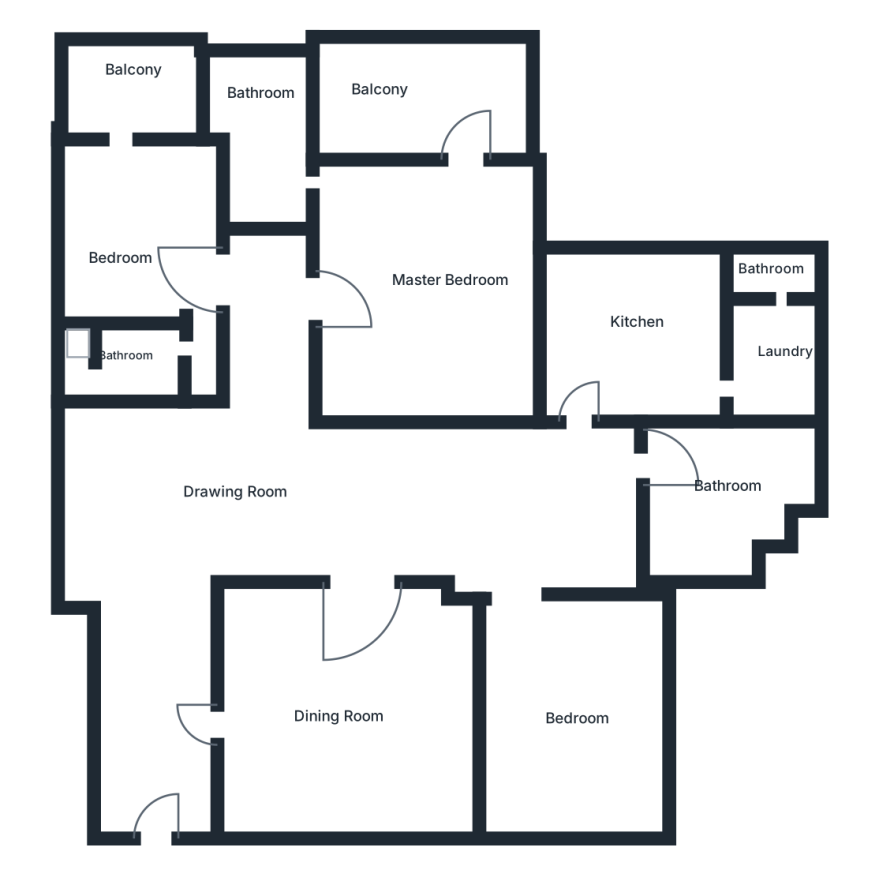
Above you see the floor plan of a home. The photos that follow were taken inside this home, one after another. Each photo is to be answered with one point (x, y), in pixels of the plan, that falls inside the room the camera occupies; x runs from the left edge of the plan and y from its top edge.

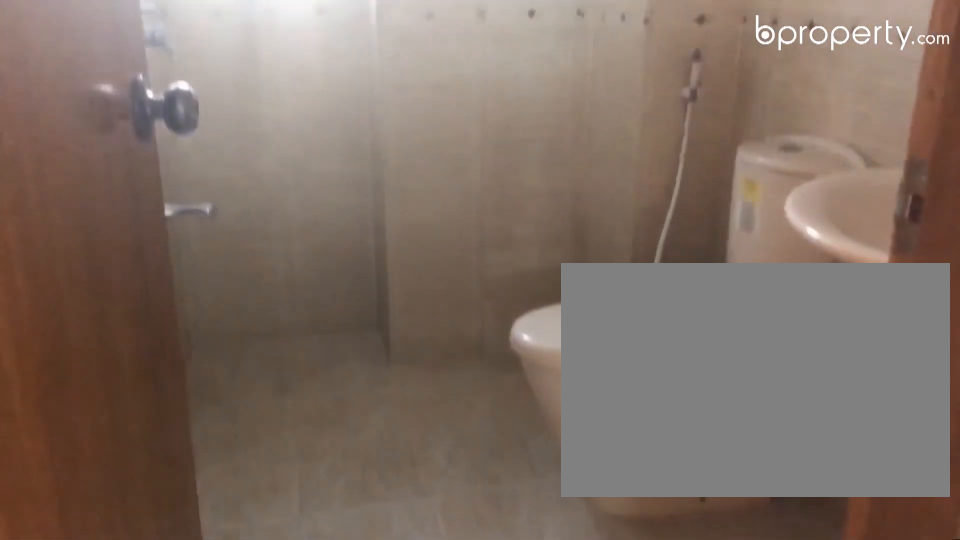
(734, 479)
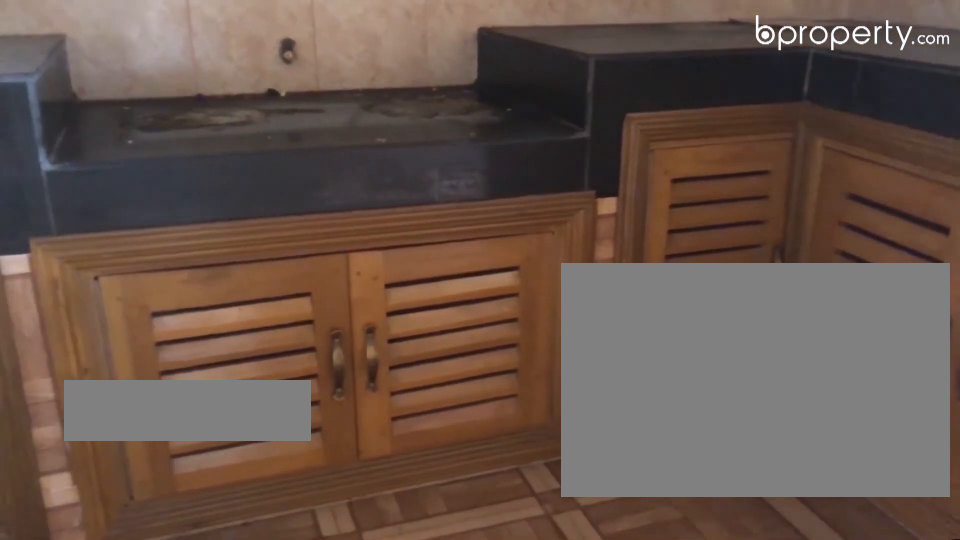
(627, 341)
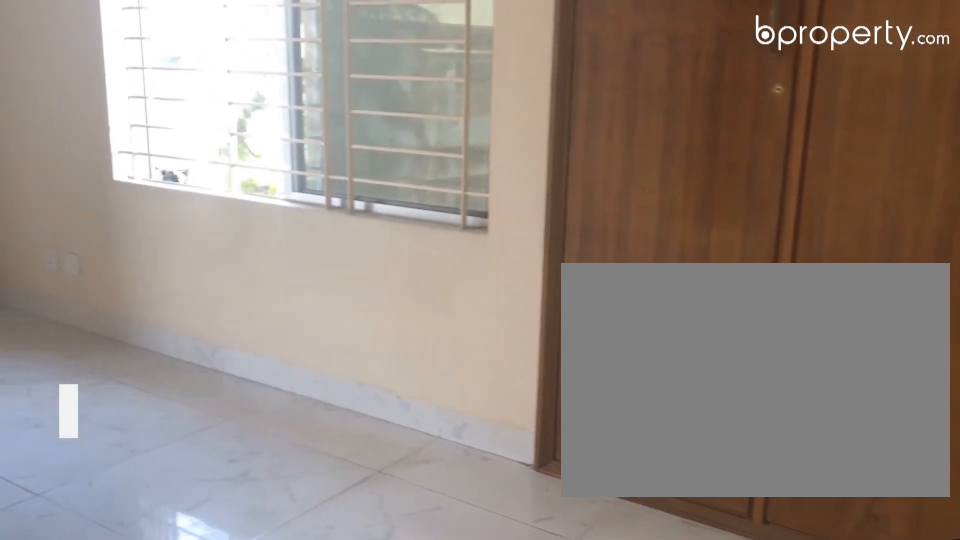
(427, 285)
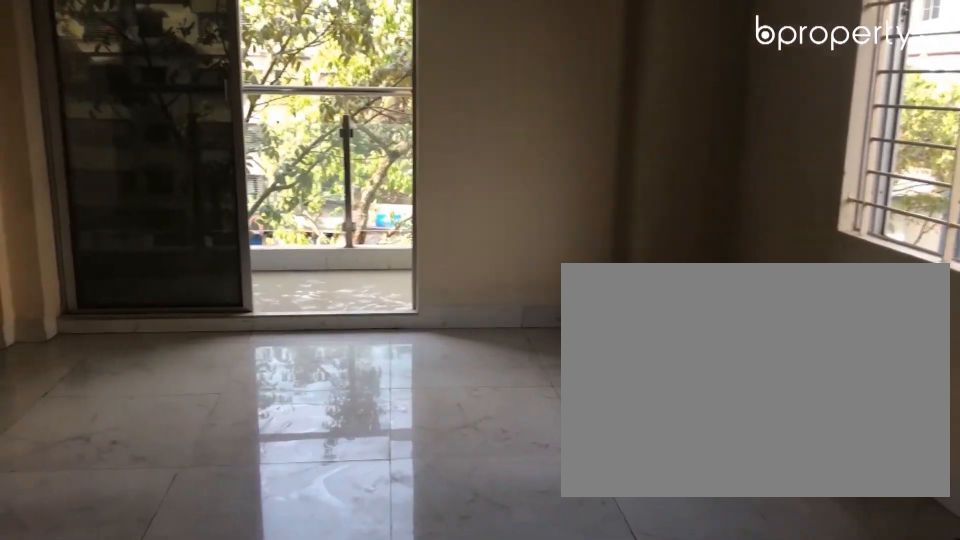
(427, 285)
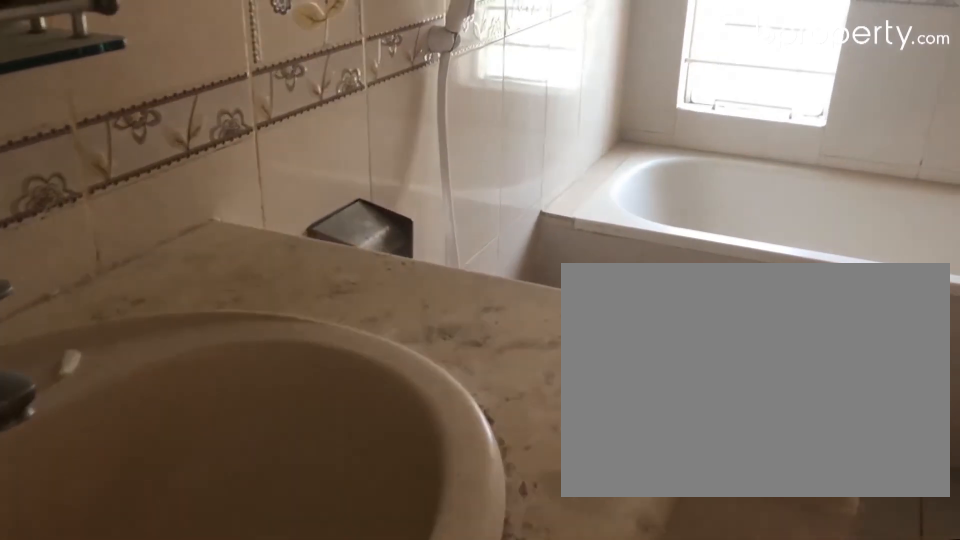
(250, 127)
